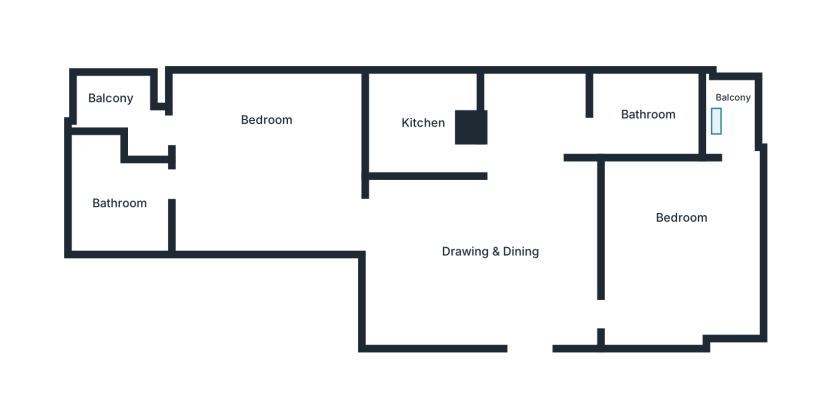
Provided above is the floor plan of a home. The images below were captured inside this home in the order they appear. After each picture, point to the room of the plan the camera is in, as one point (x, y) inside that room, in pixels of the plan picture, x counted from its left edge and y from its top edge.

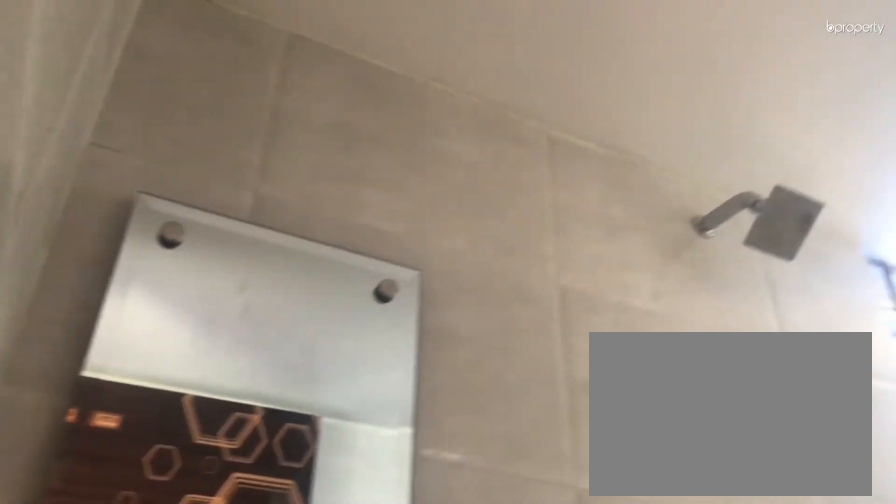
(653, 110)
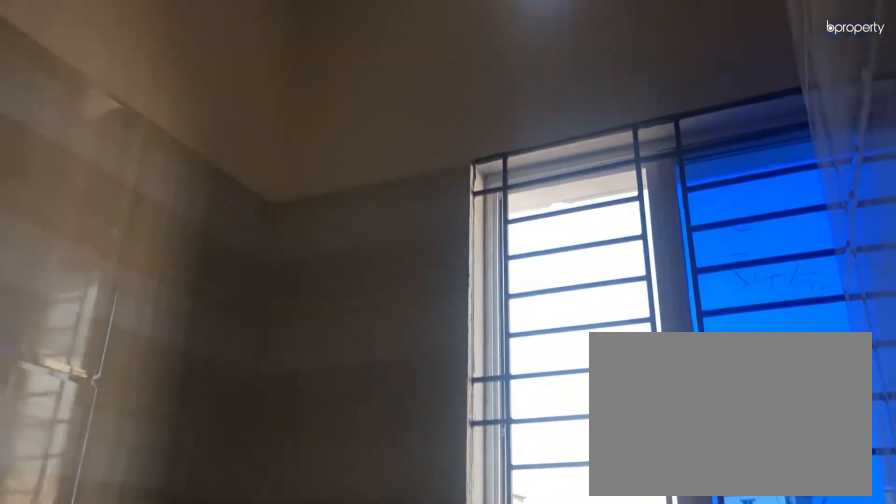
(421, 122)
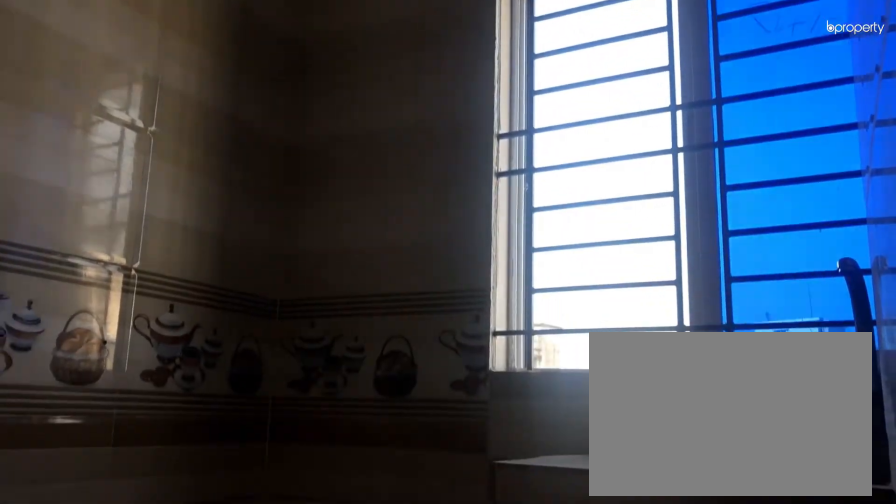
(421, 122)
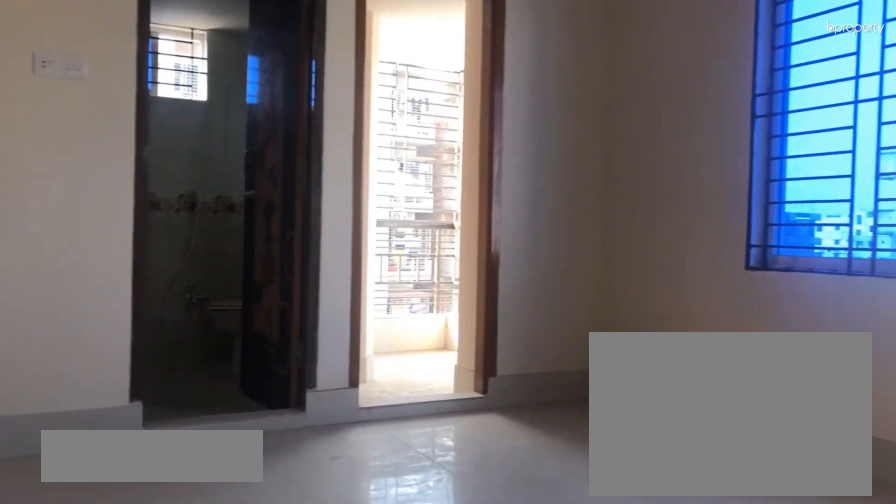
(259, 162)
